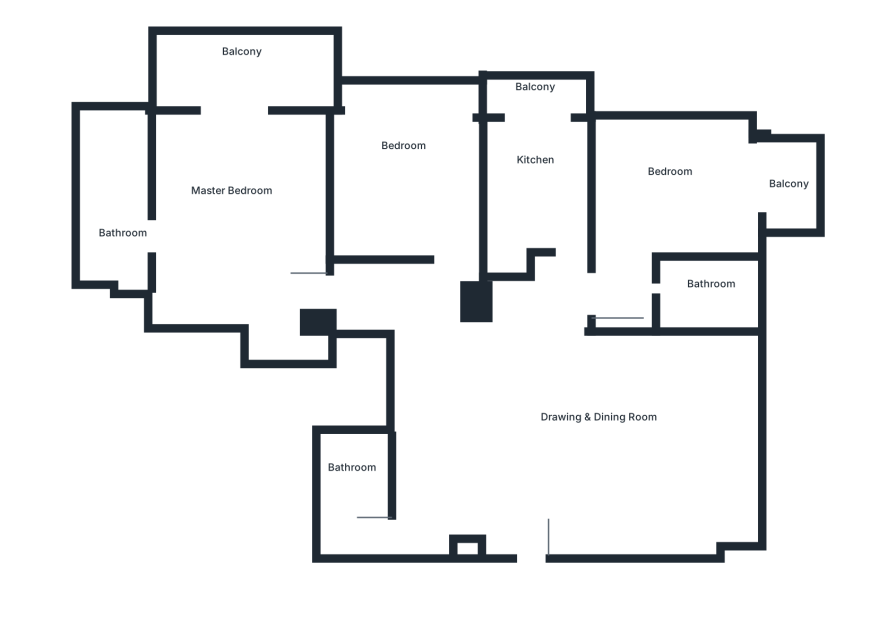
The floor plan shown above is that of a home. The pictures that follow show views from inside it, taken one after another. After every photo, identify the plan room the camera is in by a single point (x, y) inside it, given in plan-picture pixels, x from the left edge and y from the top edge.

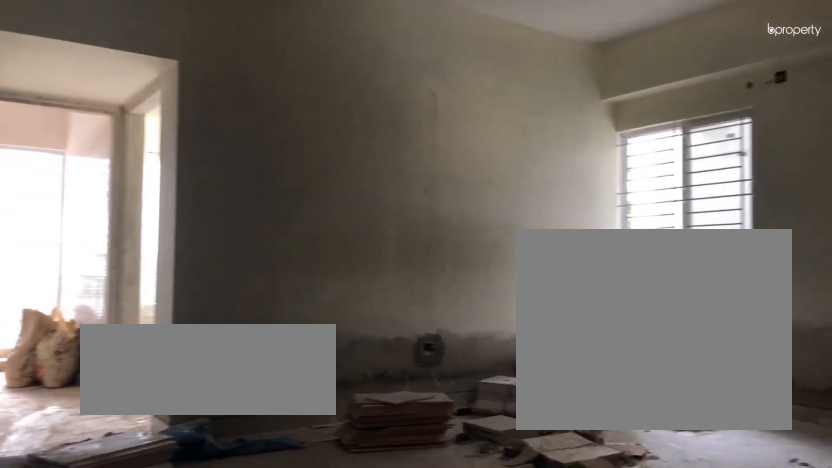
(547, 392)
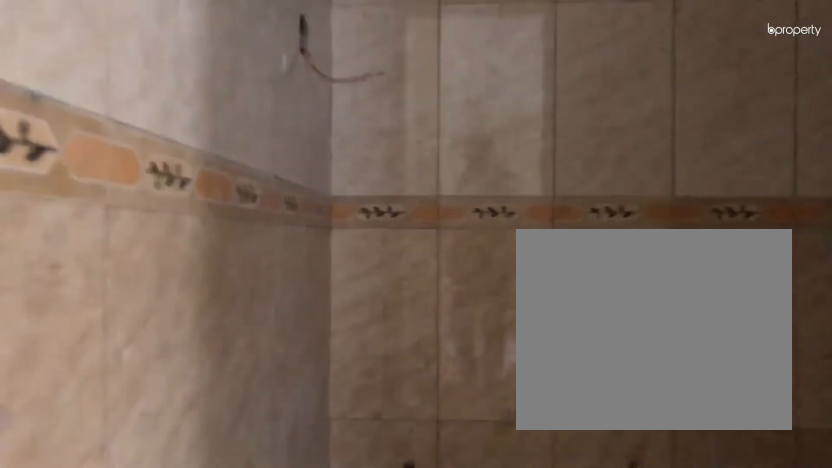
(355, 484)
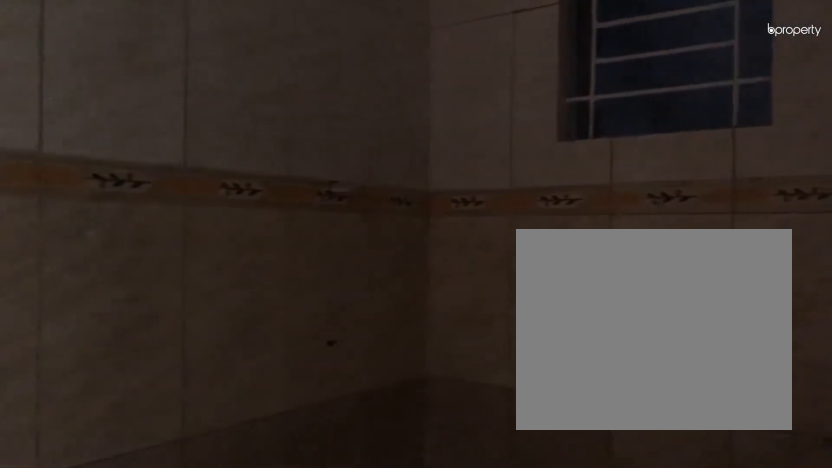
(355, 484)
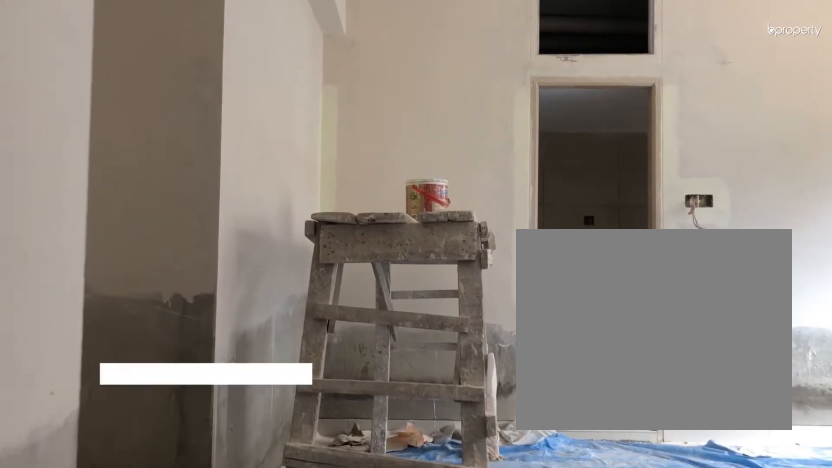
(247, 214)
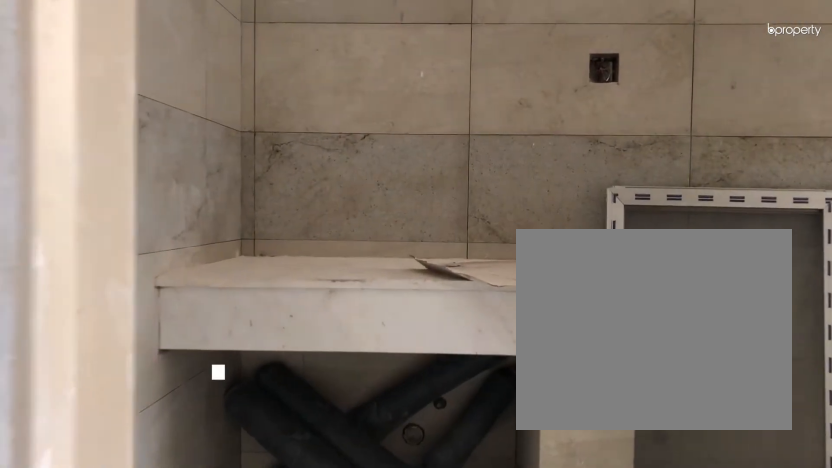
(114, 201)
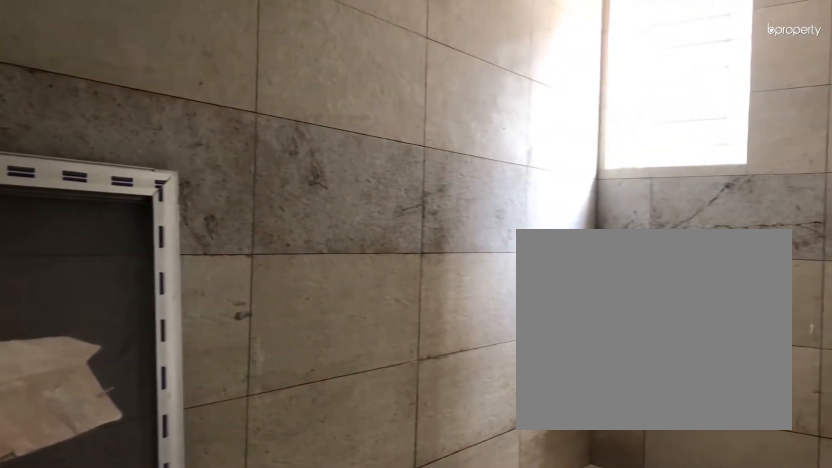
(114, 201)
